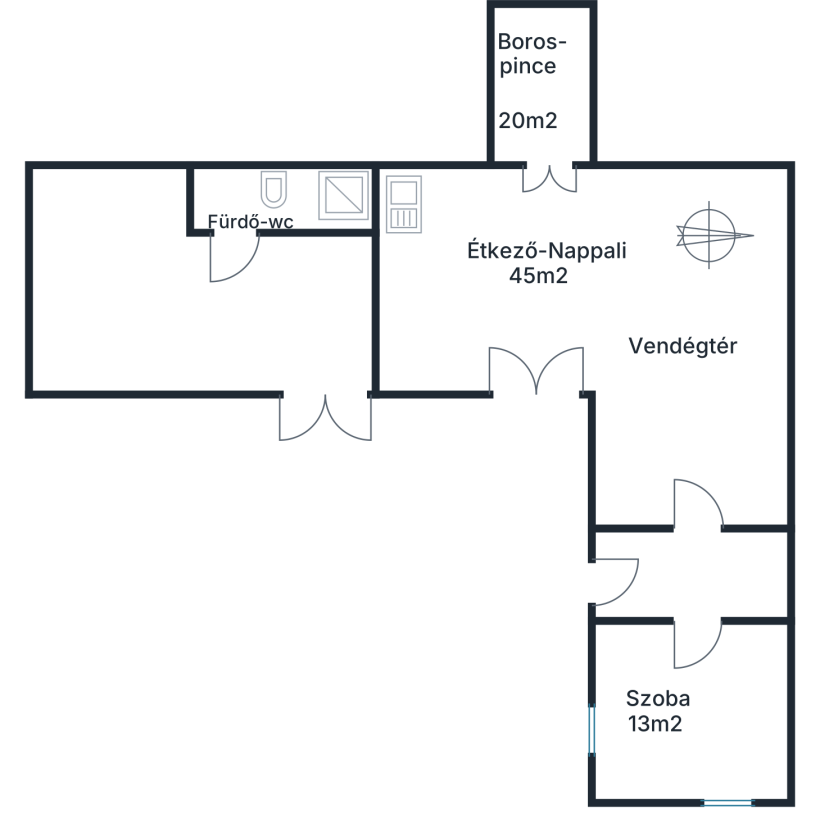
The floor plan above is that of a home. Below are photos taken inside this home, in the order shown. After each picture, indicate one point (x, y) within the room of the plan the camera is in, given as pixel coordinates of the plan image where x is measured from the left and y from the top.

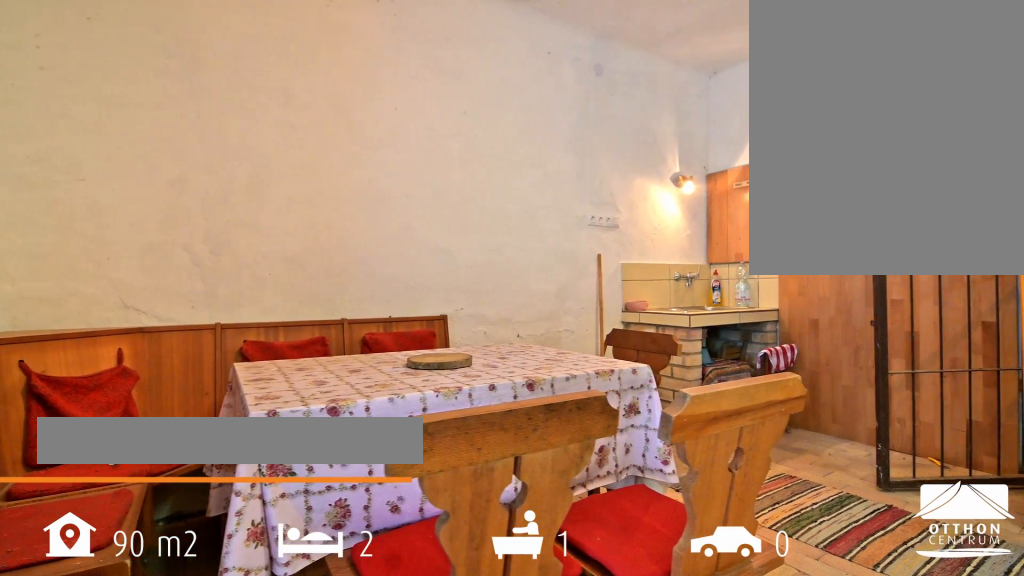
(533, 282)
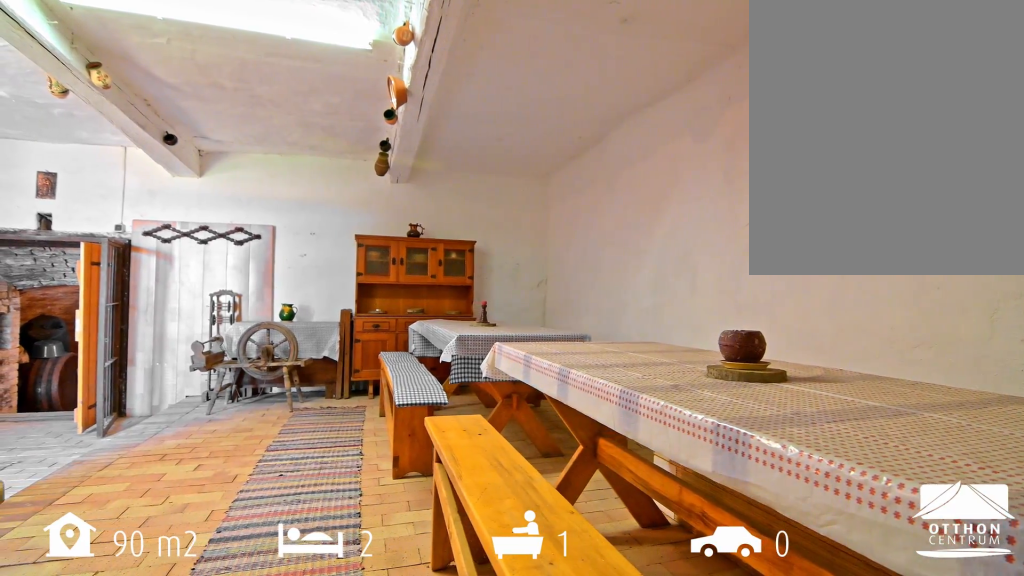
(701, 342)
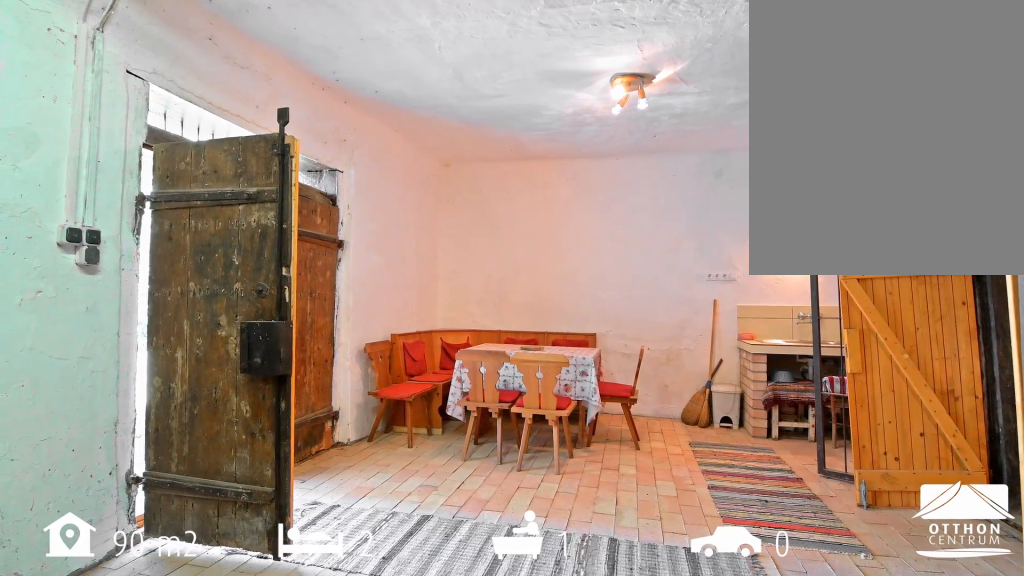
(701, 342)
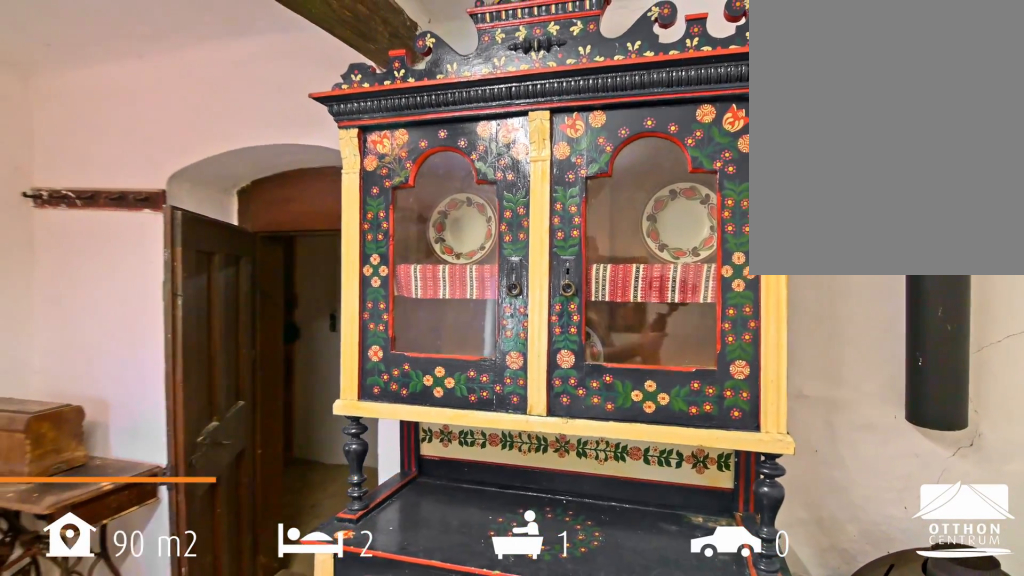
(691, 710)
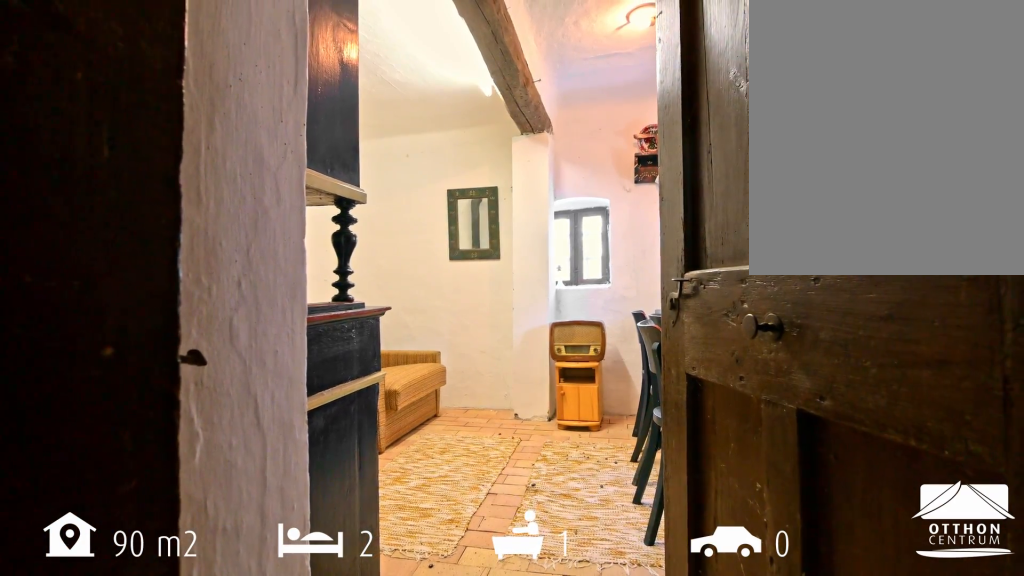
(691, 710)
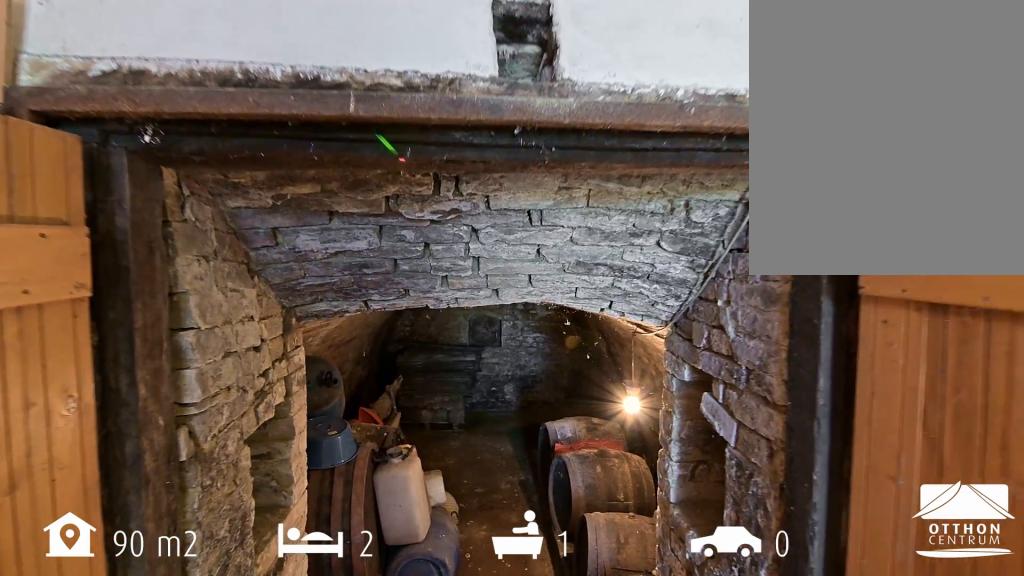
(701, 342)
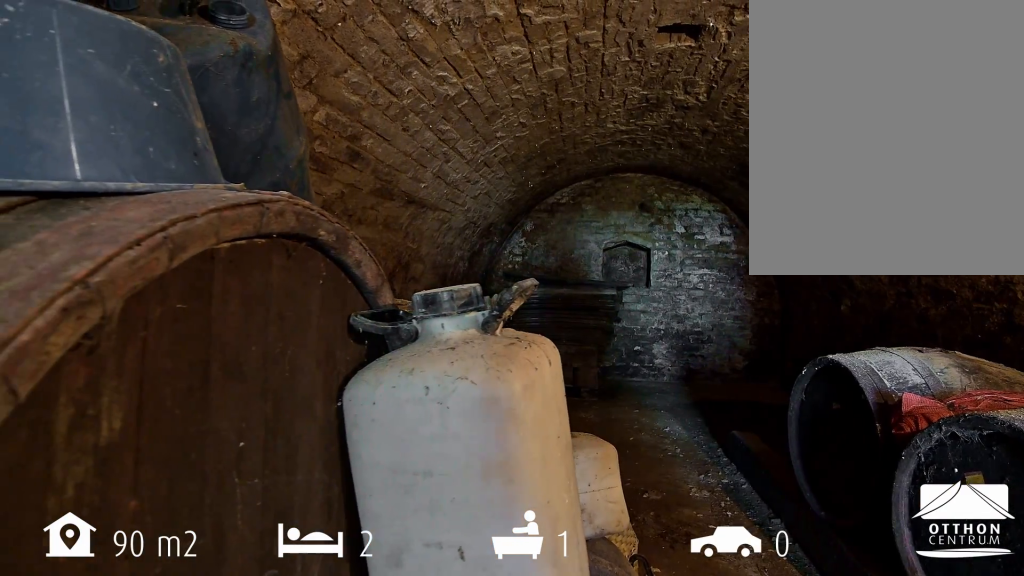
(542, 77)
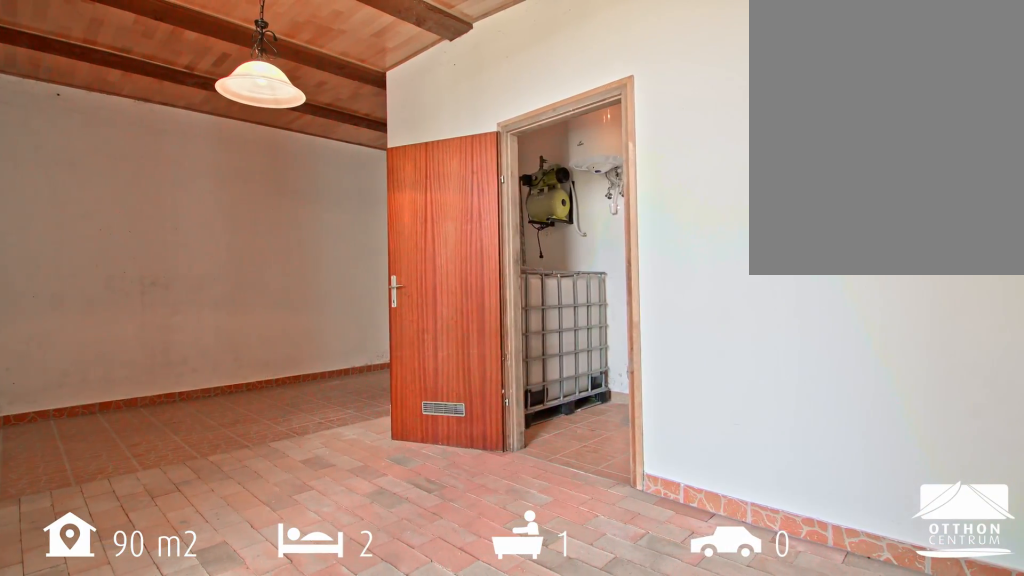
(244, 314)
